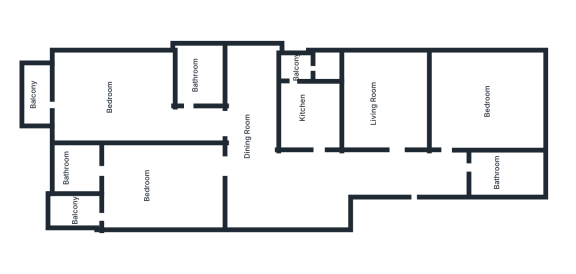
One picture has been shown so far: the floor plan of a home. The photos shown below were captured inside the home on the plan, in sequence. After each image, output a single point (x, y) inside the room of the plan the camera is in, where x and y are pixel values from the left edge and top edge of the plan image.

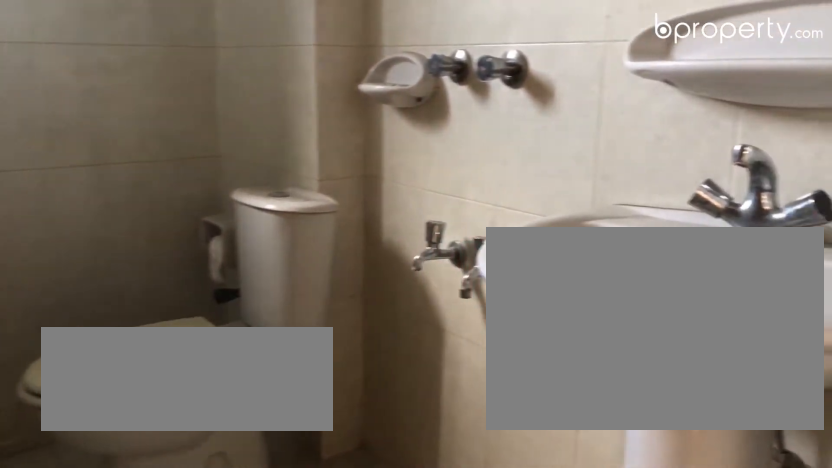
(510, 174)
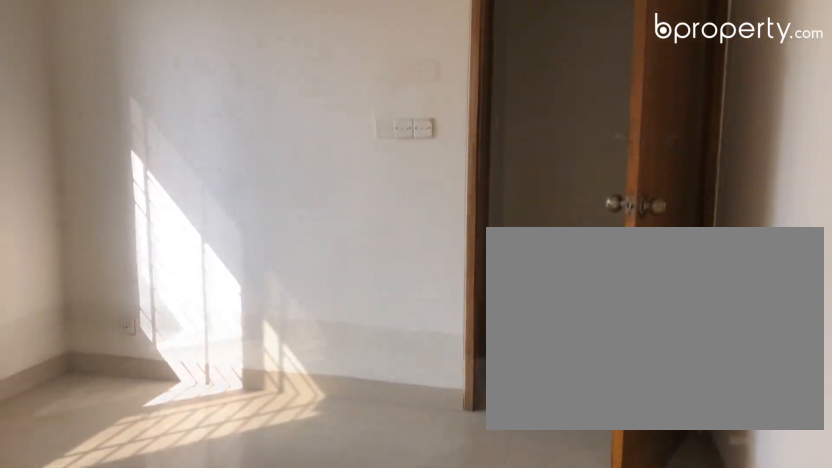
(478, 94)
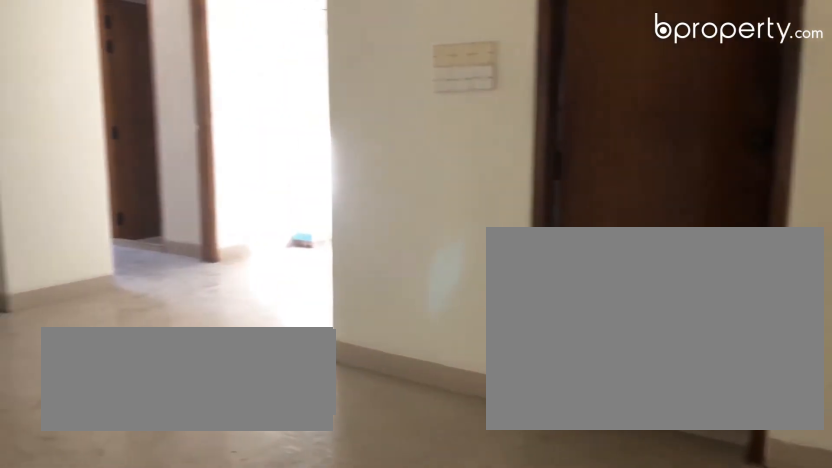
(265, 193)
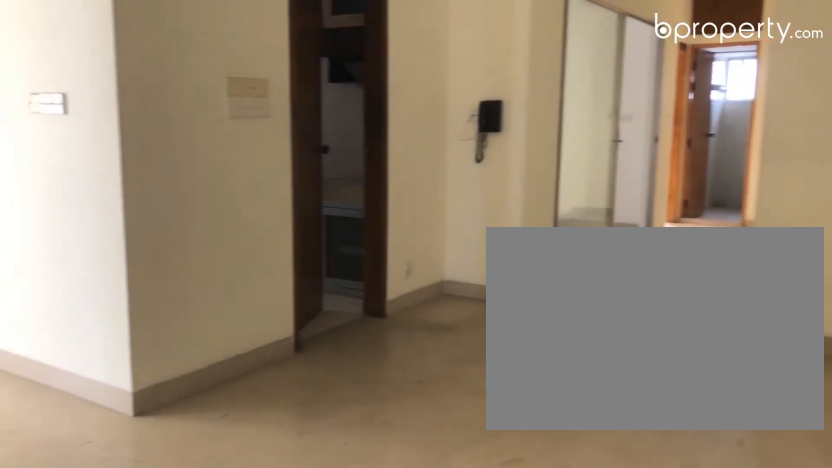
(265, 193)
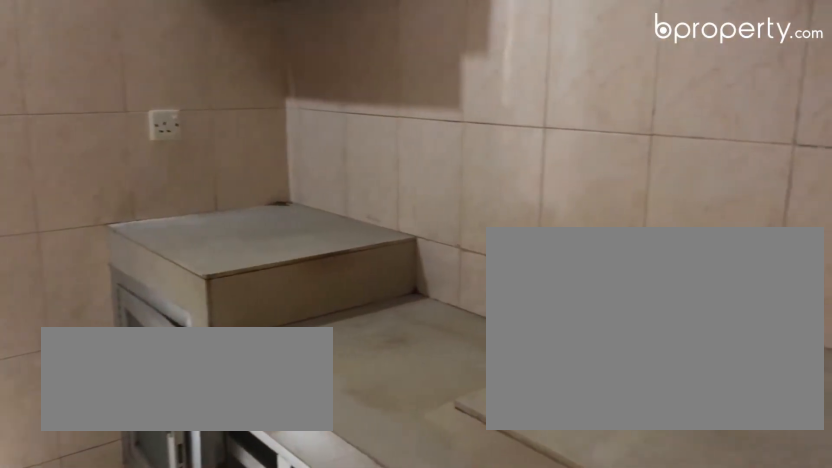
(314, 109)
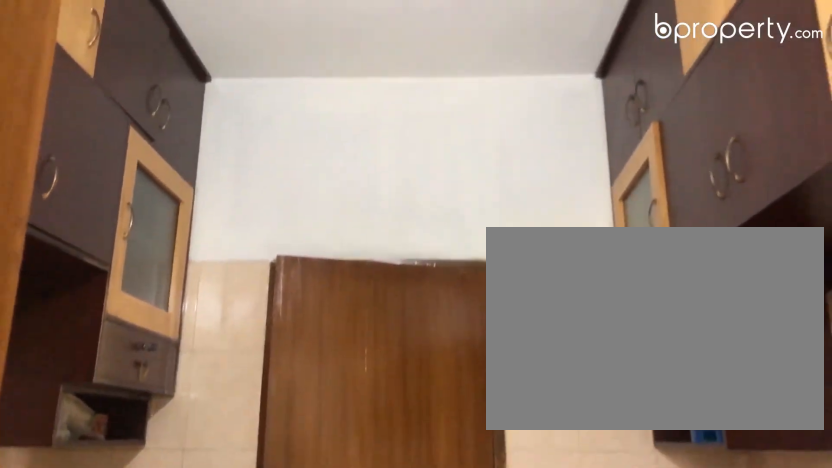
(319, 106)
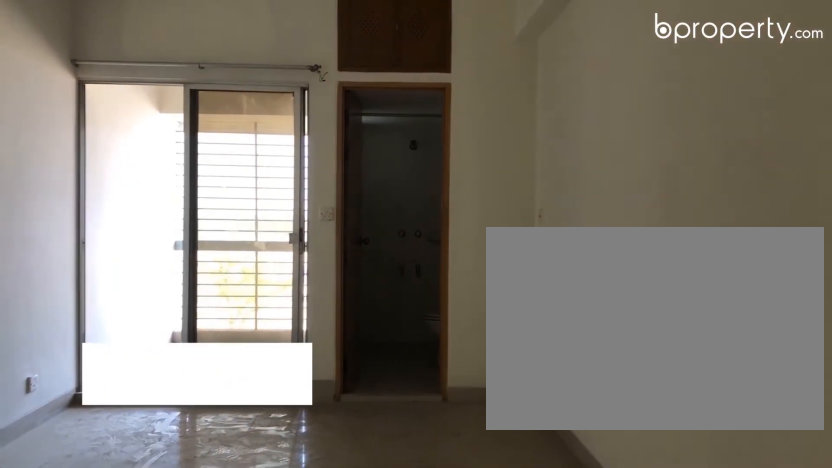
(174, 180)
